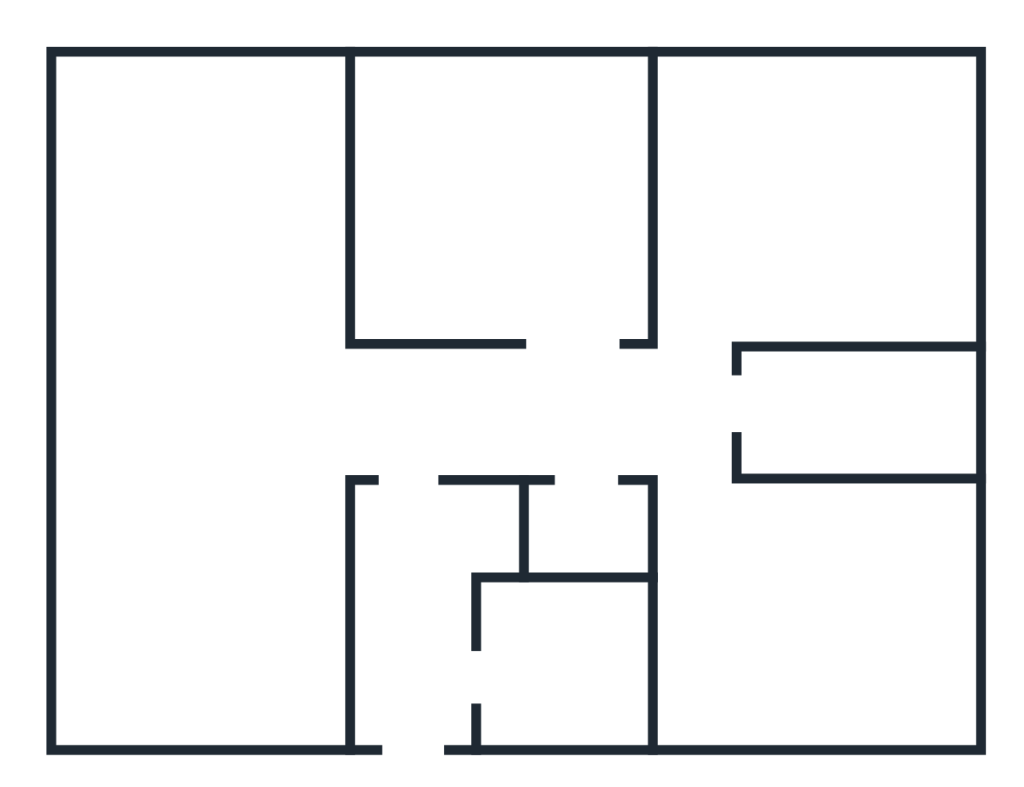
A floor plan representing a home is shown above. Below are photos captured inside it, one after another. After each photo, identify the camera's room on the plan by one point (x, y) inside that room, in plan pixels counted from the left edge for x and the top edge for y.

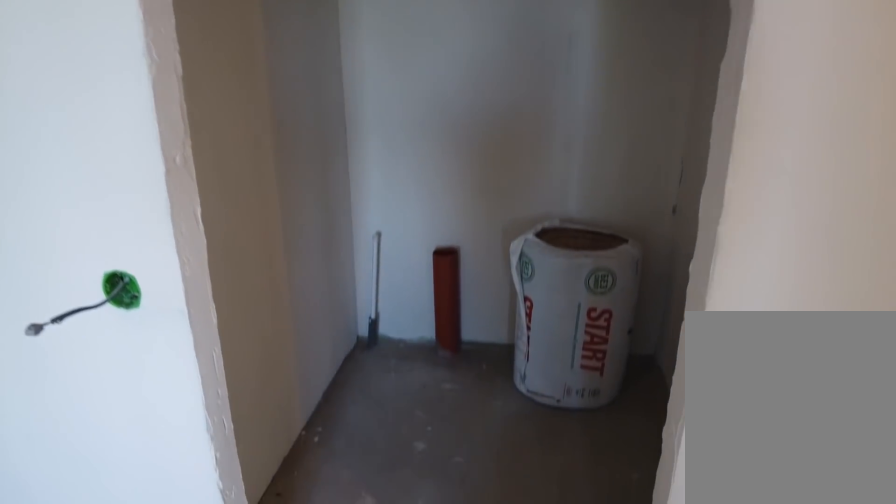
(601, 437)
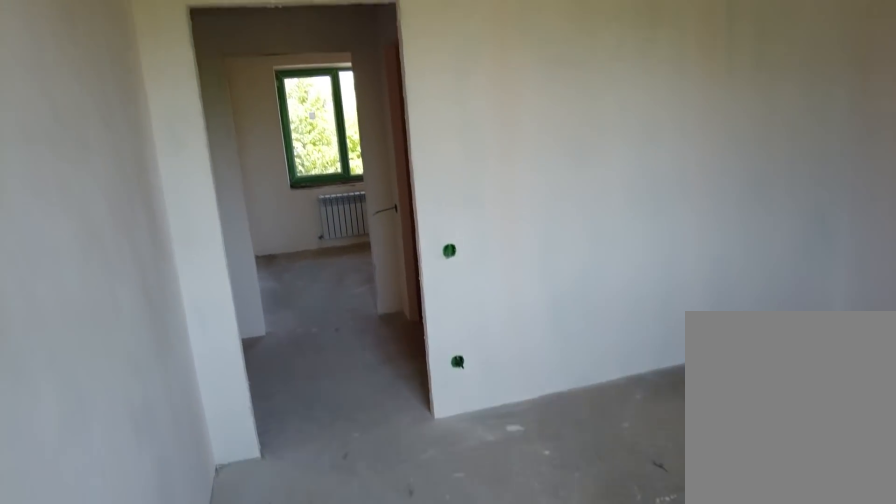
(747, 647)
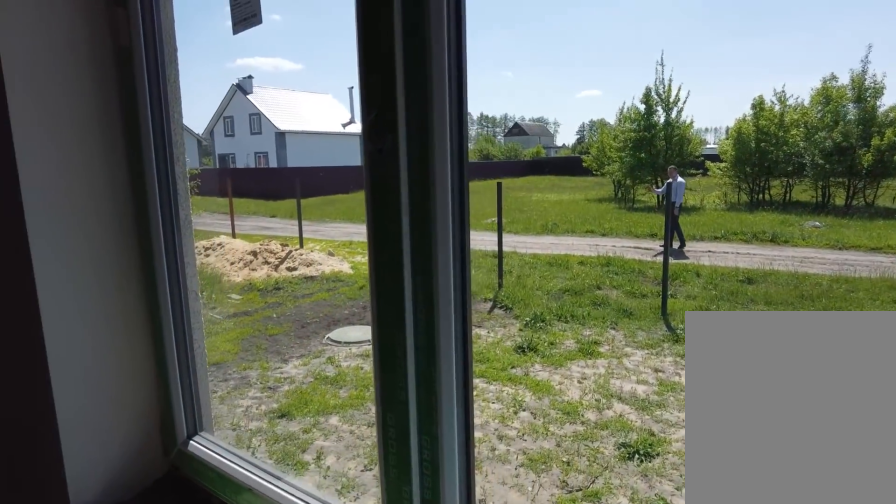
(747, 647)
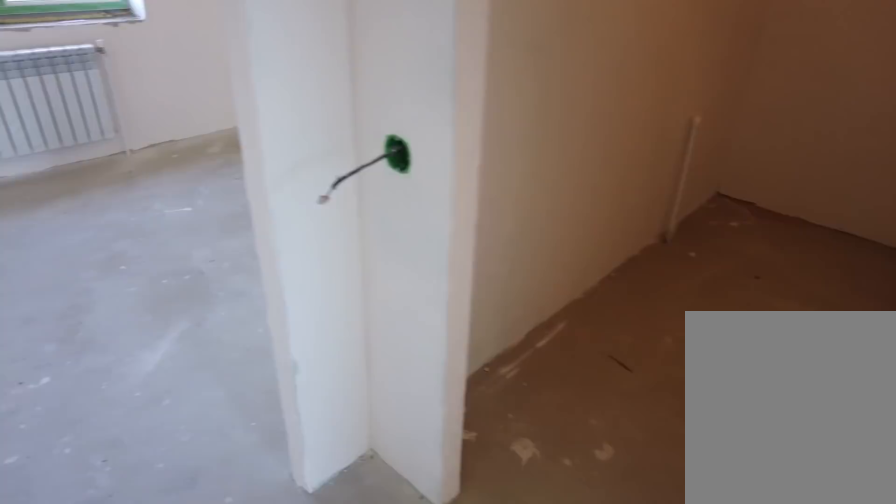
(694, 422)
